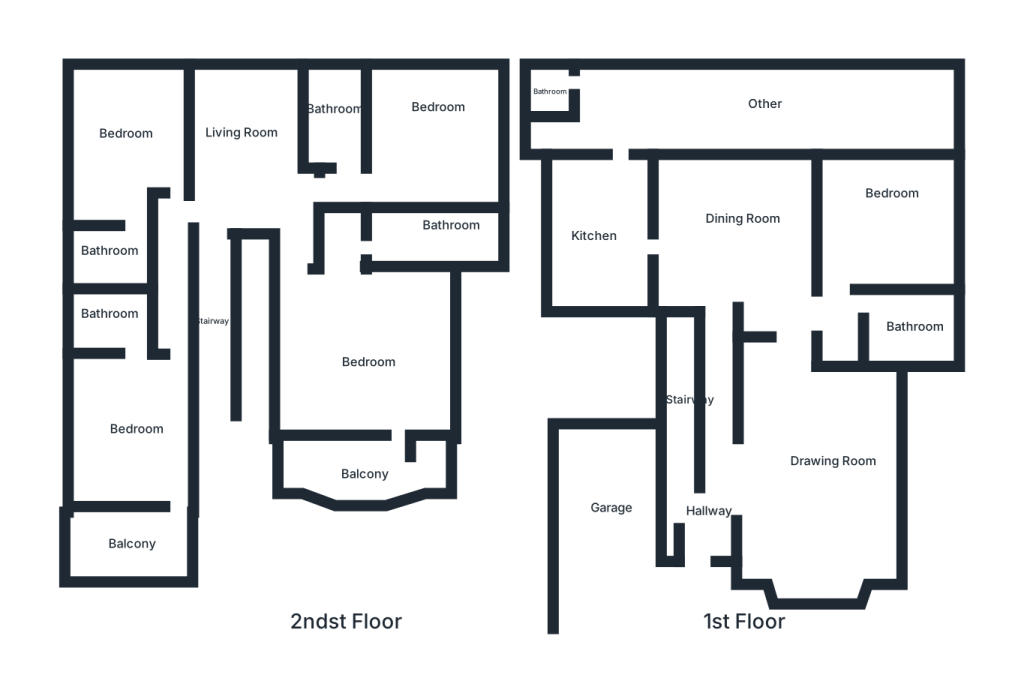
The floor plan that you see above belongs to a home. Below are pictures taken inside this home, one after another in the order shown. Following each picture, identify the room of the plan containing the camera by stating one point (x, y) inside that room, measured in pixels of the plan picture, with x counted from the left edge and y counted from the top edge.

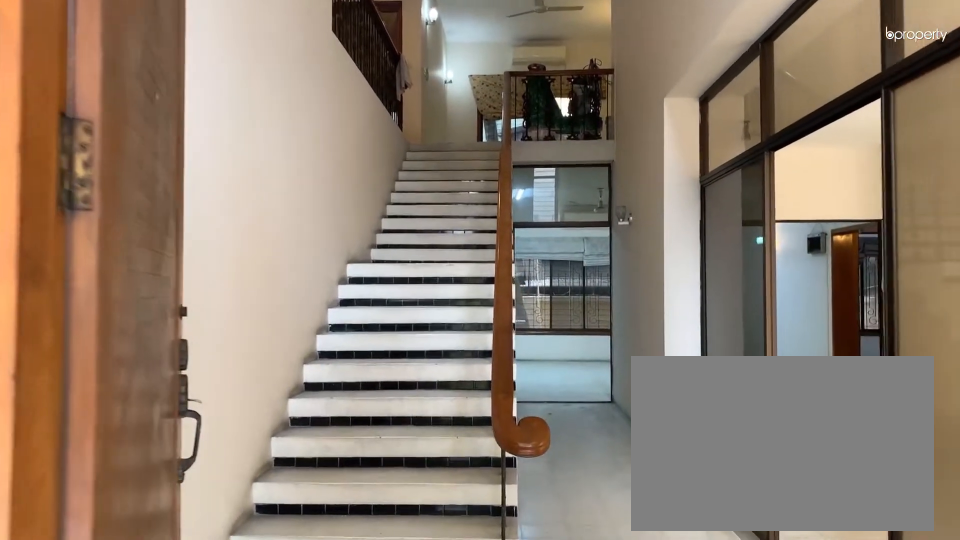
(712, 510)
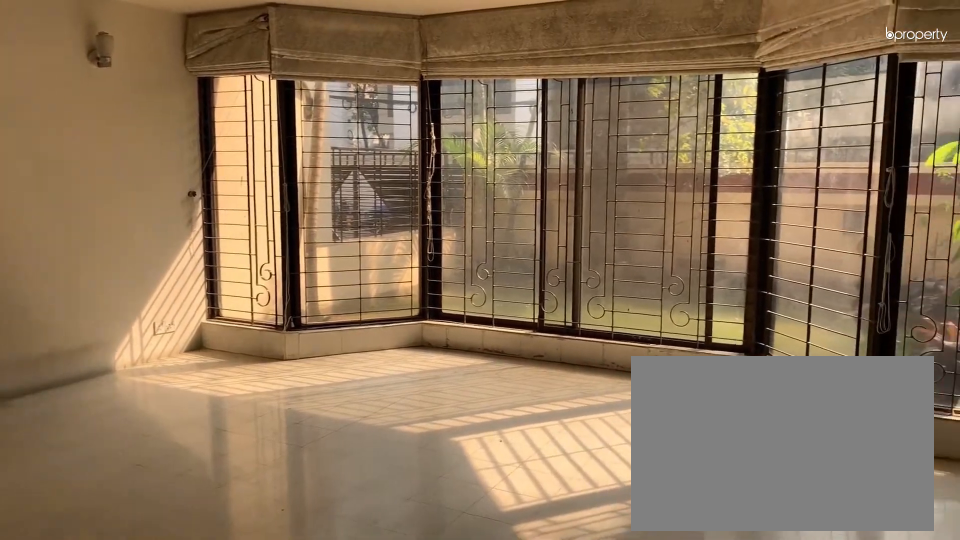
(822, 466)
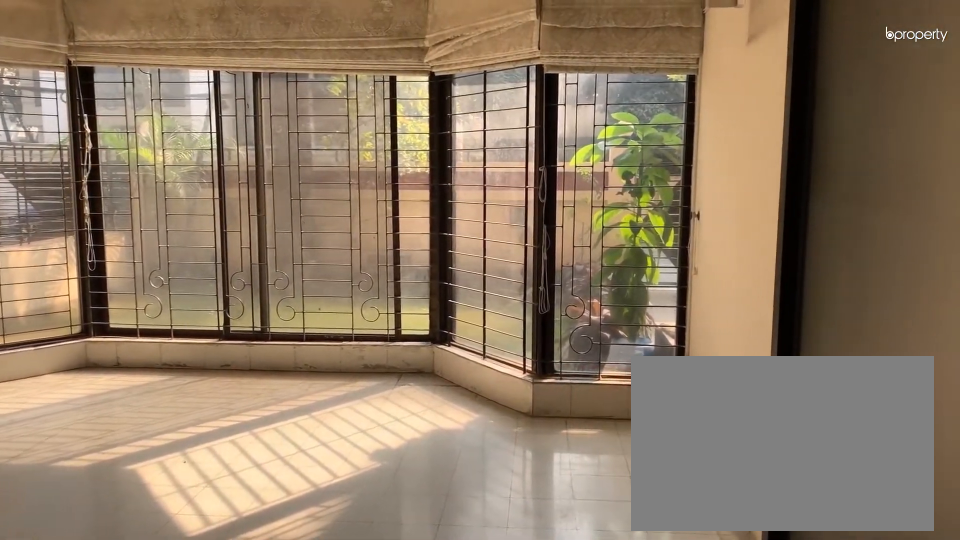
(822, 466)
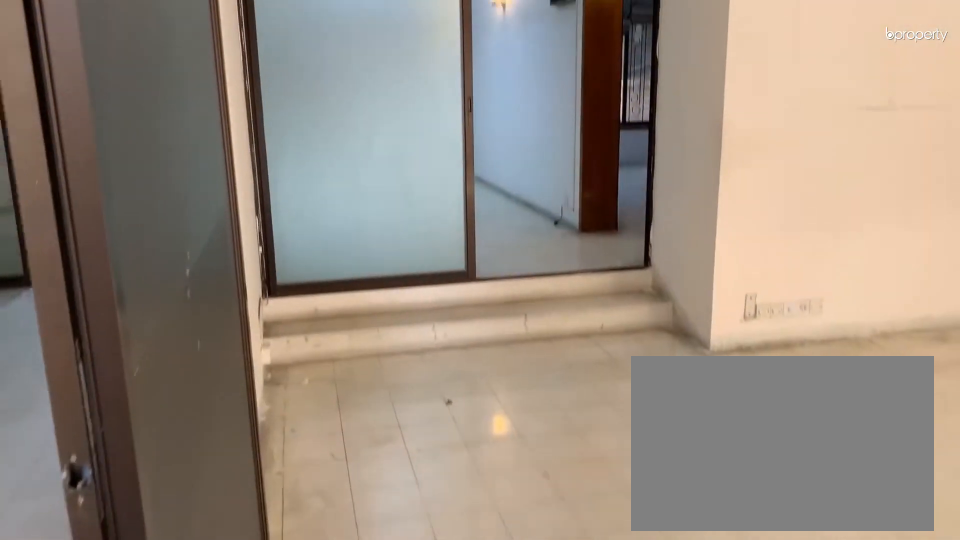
(822, 466)
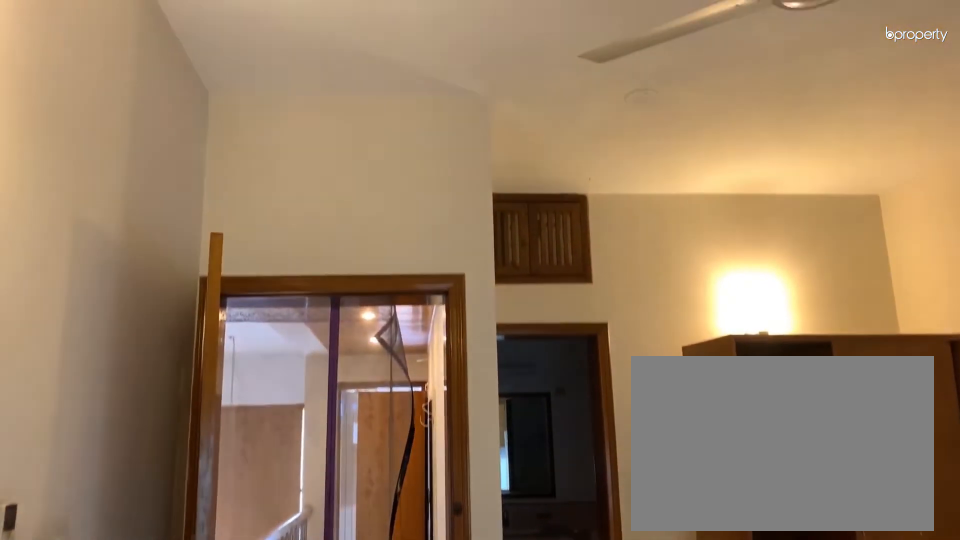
(124, 135)
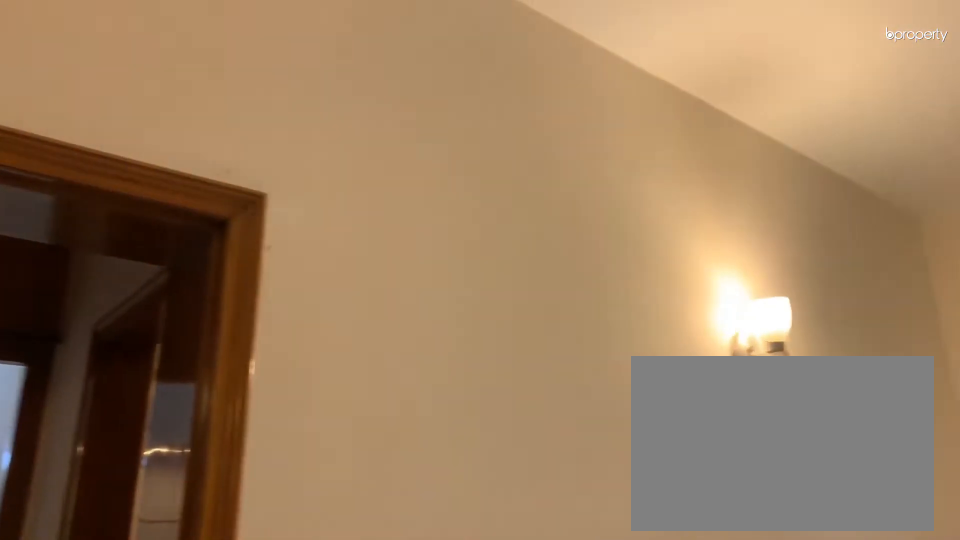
(437, 122)
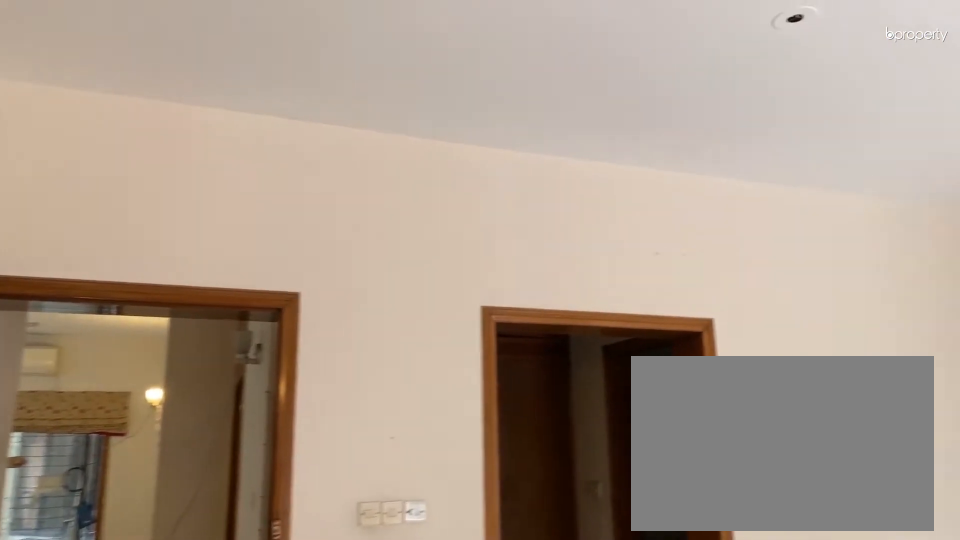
(356, 366)
